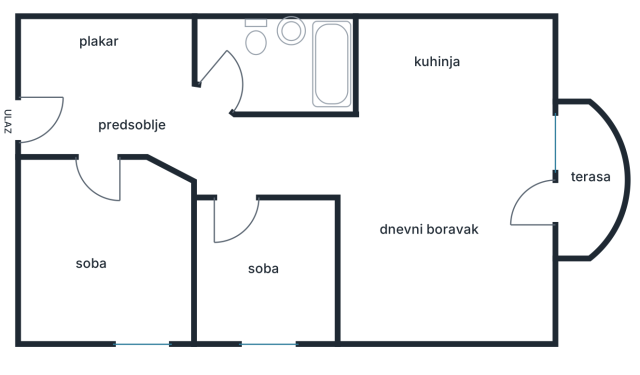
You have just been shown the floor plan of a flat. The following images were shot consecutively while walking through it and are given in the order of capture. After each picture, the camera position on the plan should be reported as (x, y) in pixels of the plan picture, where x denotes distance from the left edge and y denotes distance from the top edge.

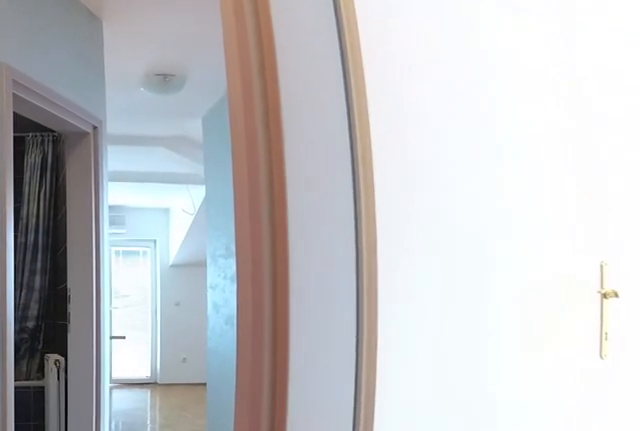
(53, 114)
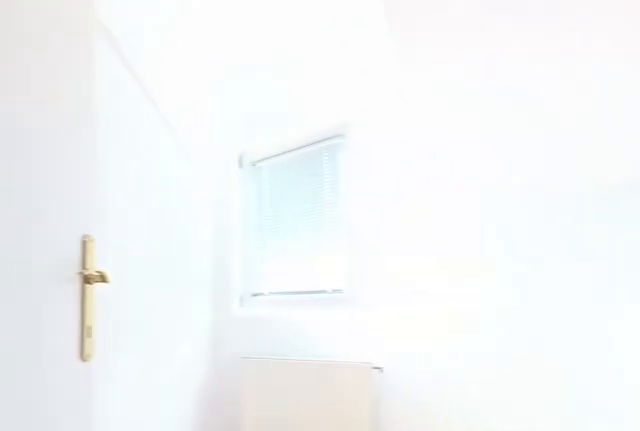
(92, 116)
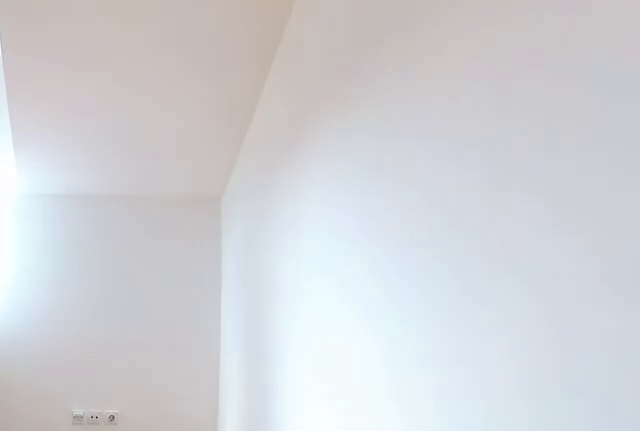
(99, 124)
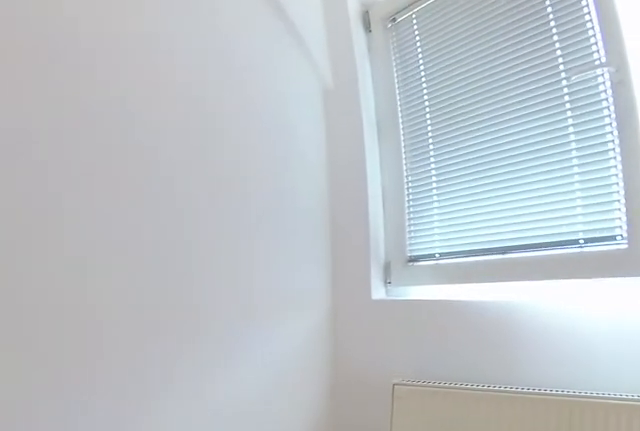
(151, 232)
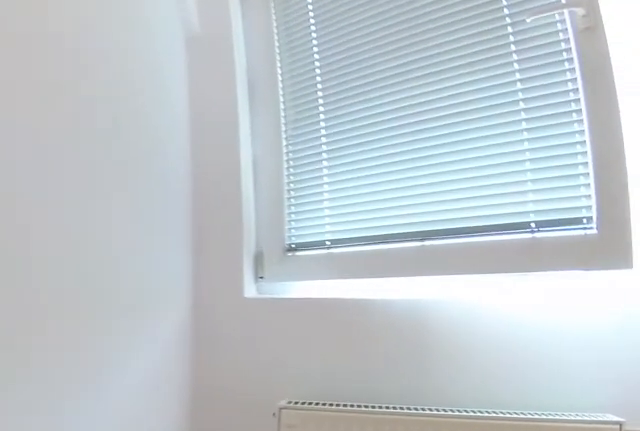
(164, 255)
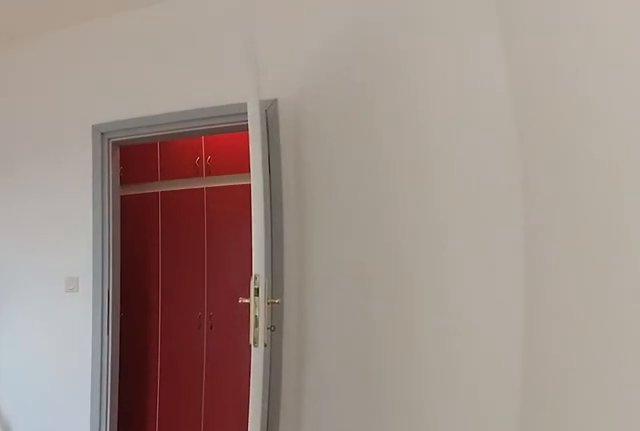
(140, 316)
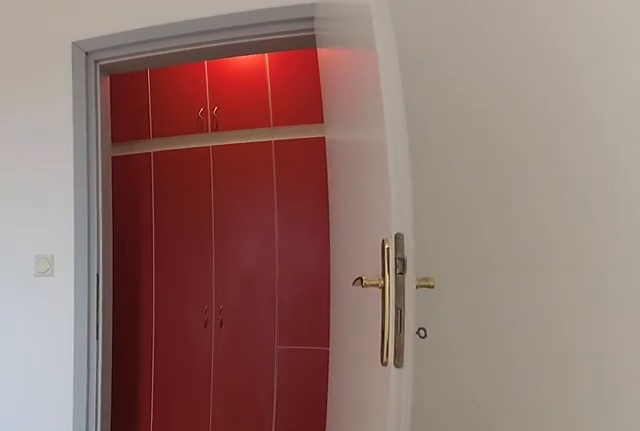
(115, 273)
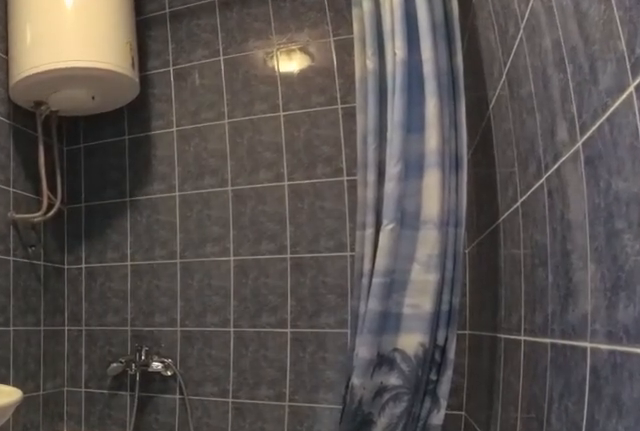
(213, 97)
